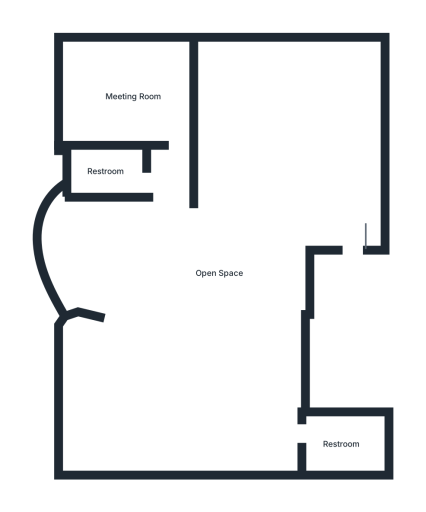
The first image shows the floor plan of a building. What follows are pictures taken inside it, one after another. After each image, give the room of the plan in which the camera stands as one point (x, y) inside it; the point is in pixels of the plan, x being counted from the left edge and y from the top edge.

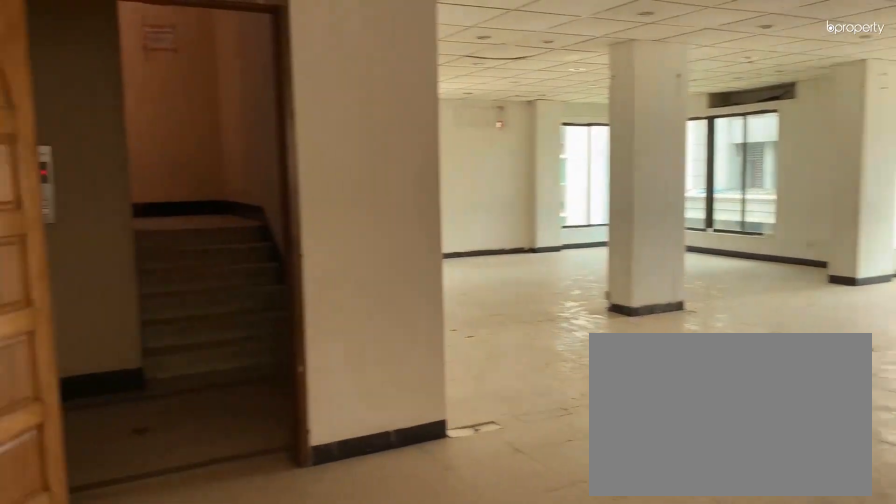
(265, 175)
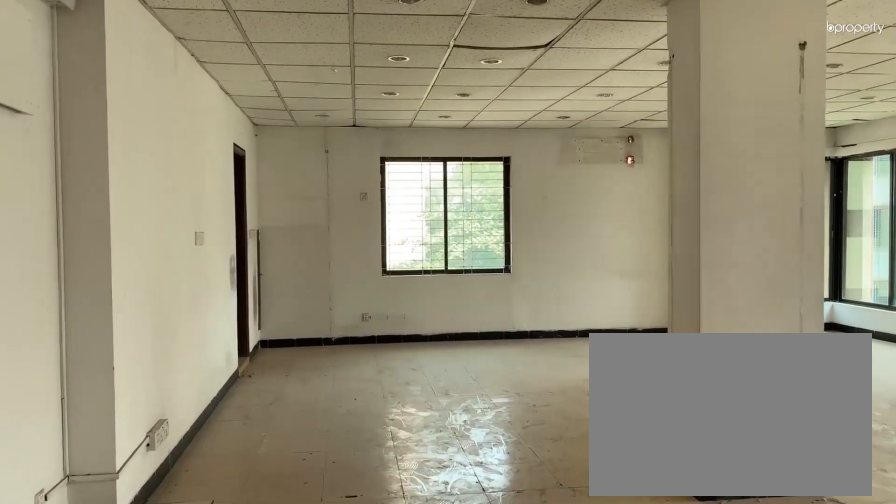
(204, 360)
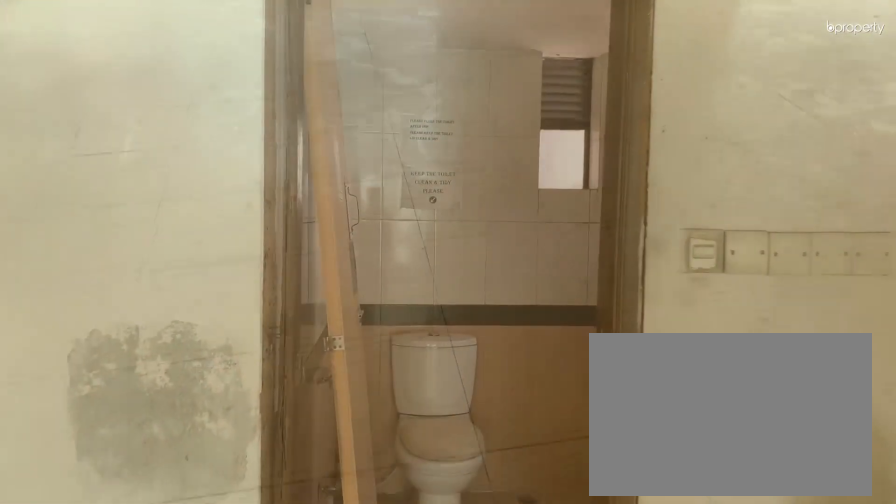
(216, 388)
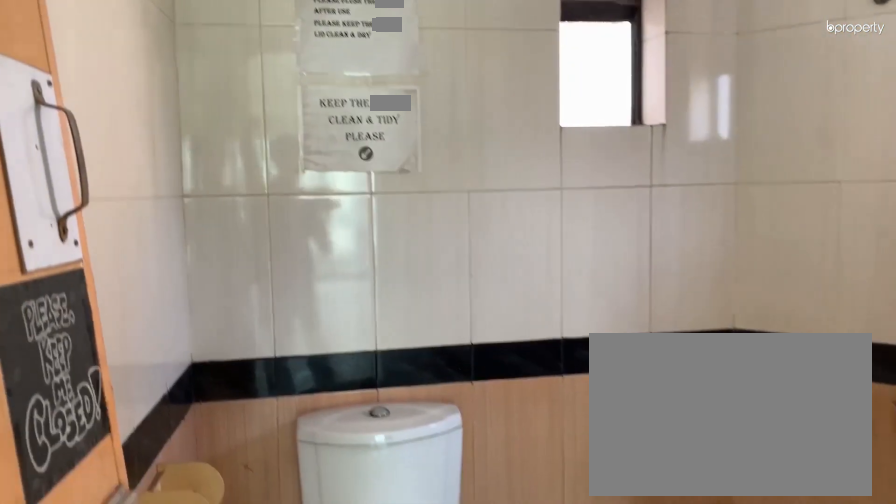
(338, 437)
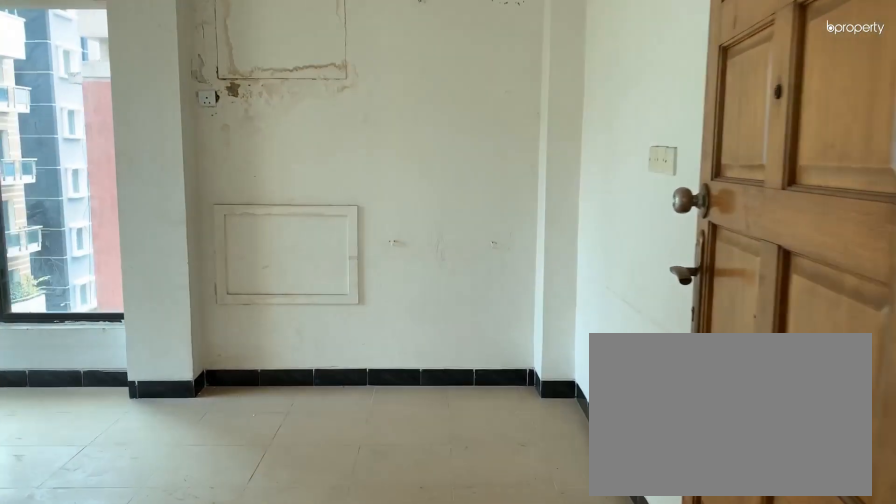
(128, 94)
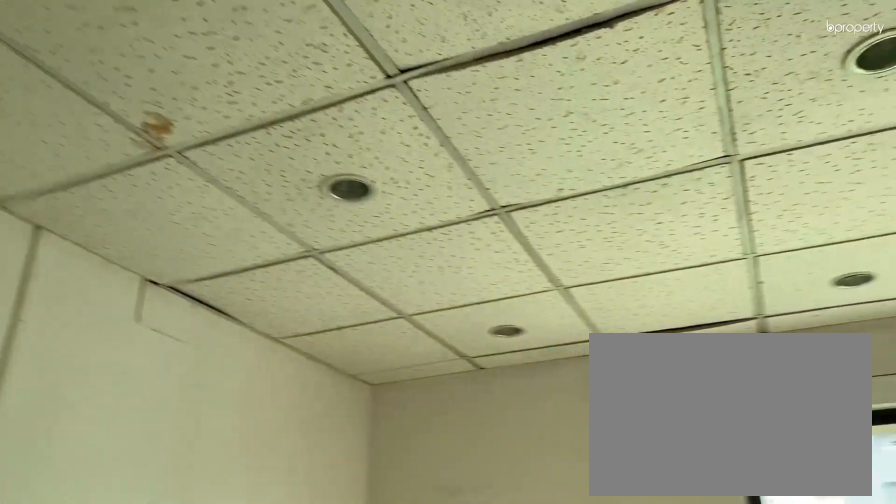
(128, 94)
